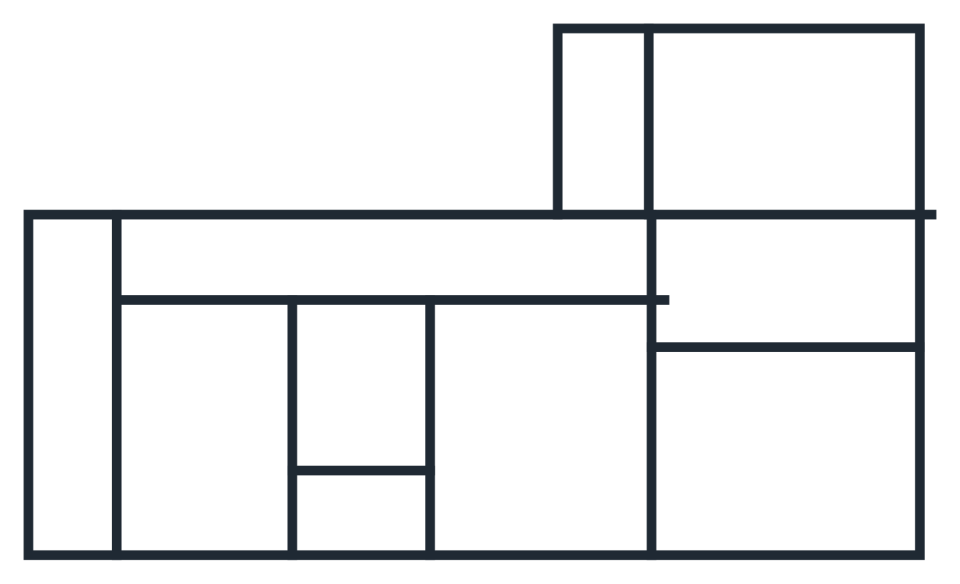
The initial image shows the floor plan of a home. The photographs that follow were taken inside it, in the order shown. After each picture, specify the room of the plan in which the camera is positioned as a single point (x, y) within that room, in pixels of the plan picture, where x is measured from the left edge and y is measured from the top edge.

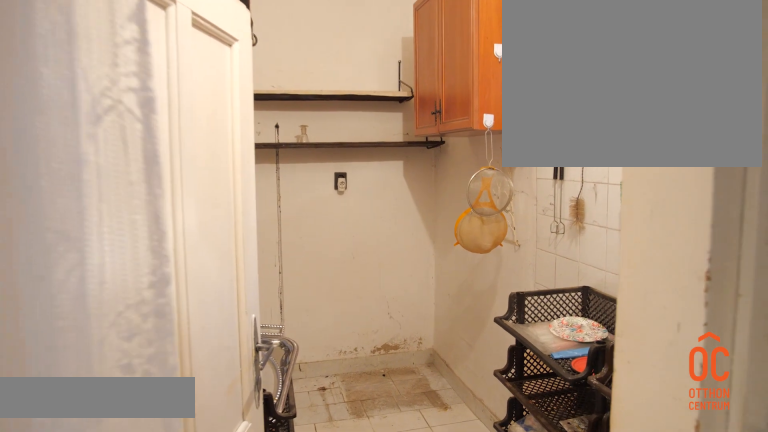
(358, 512)
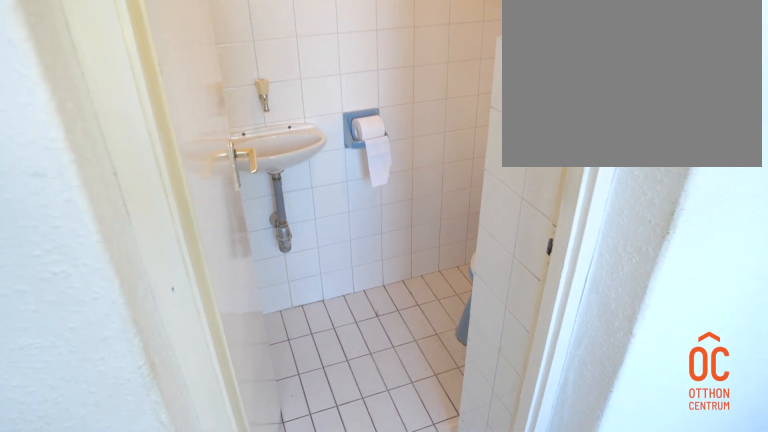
(358, 349)
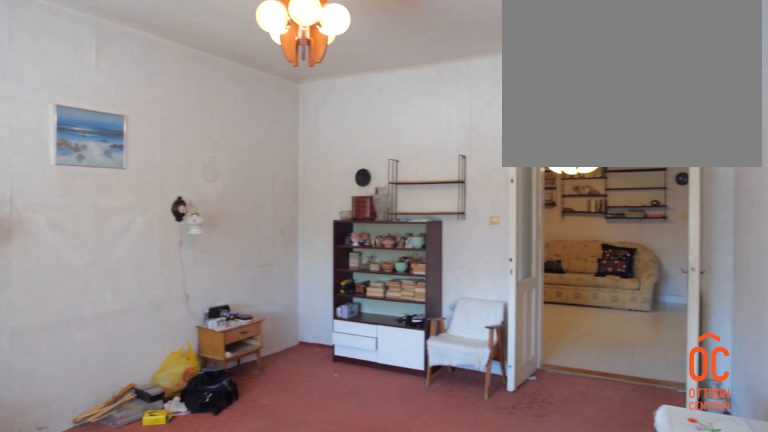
(801, 447)
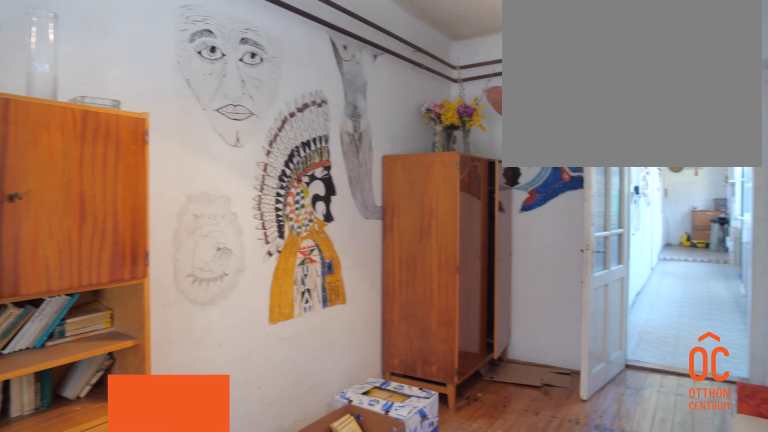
(801, 283)
